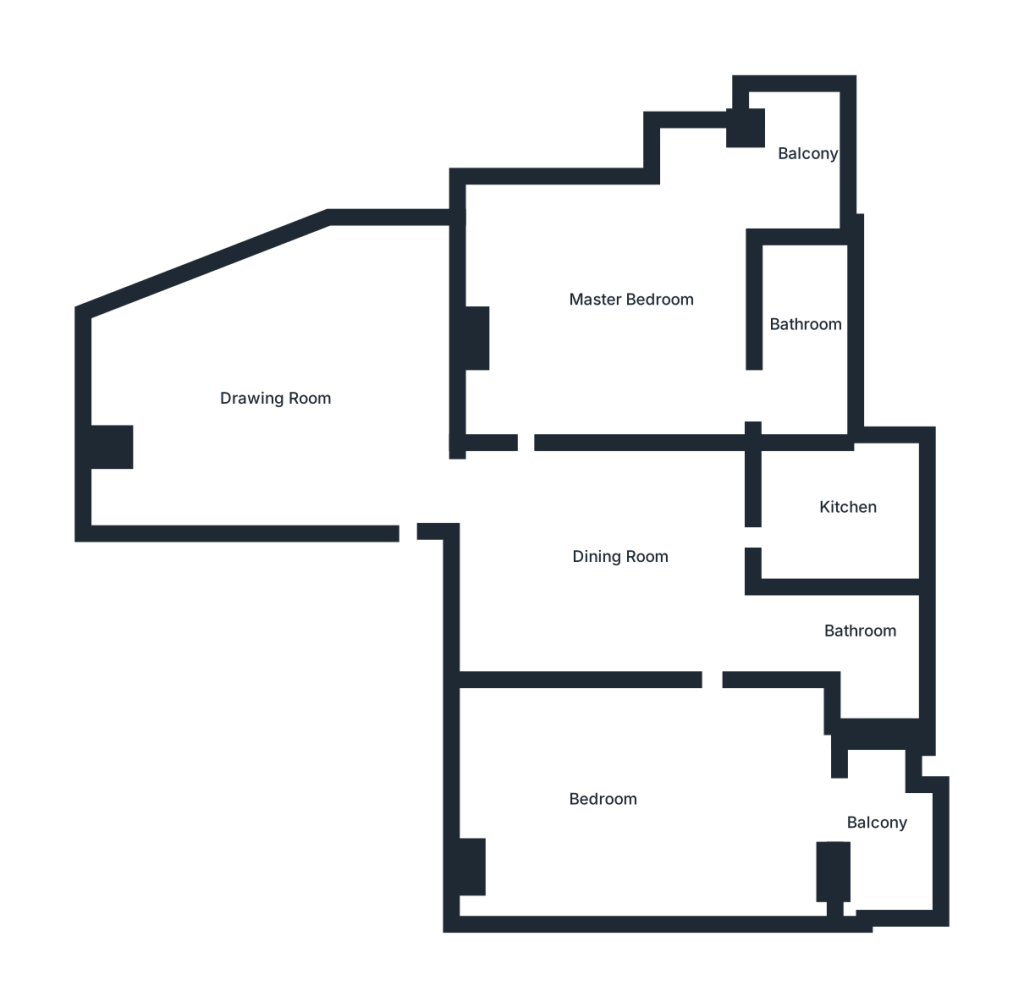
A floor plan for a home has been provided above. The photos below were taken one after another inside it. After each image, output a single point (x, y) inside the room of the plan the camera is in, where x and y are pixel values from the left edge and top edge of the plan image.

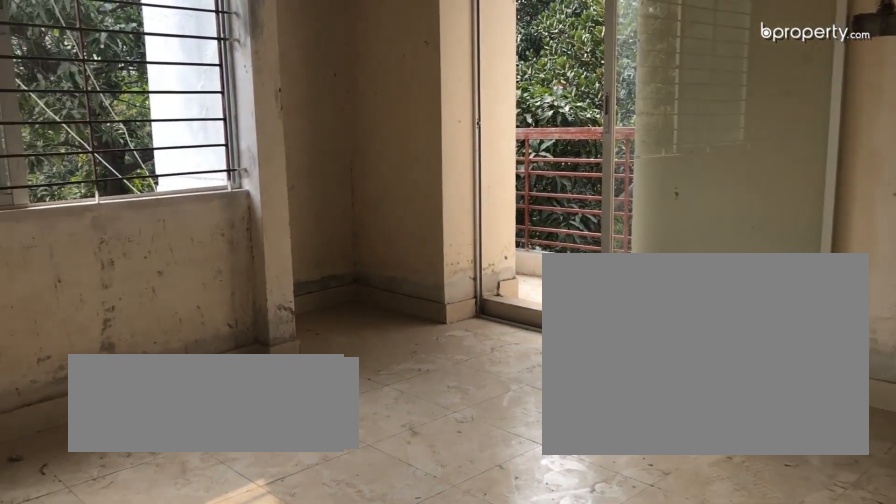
(633, 338)
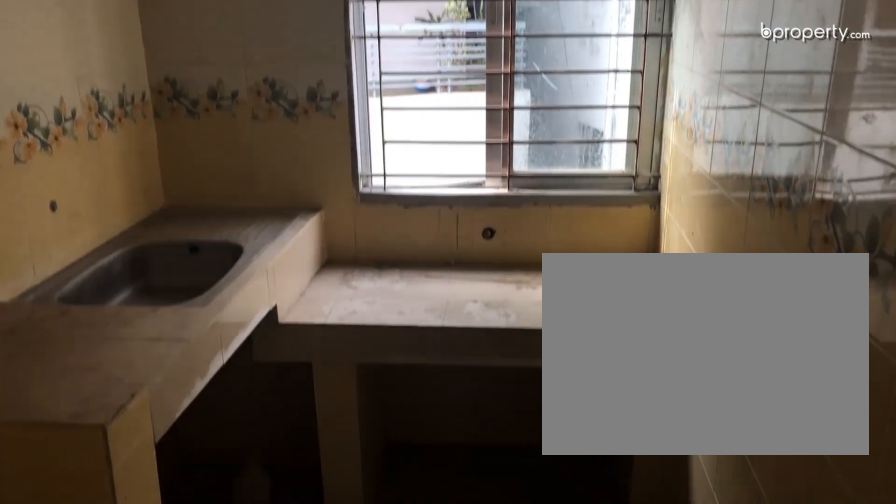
(828, 518)
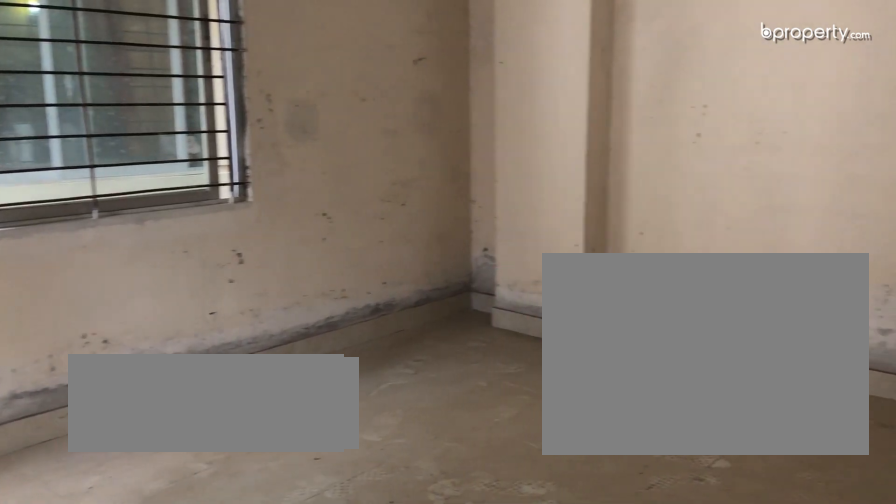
(675, 786)
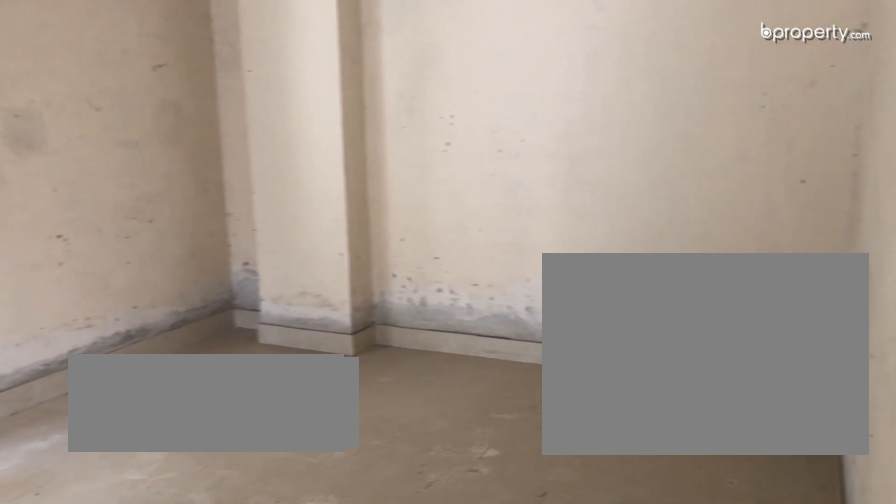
(675, 786)
